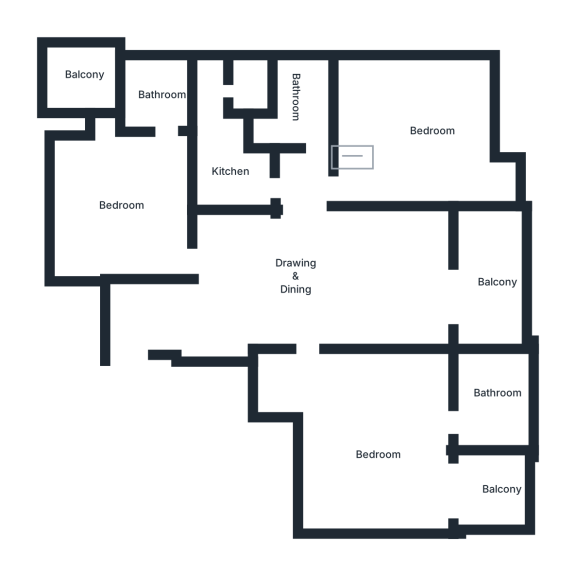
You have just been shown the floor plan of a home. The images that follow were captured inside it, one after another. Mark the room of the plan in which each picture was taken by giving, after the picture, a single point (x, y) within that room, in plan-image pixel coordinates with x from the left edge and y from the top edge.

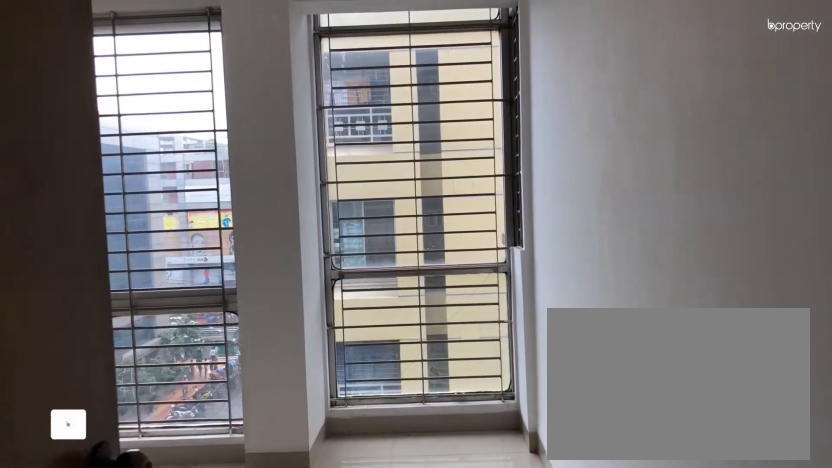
(429, 126)
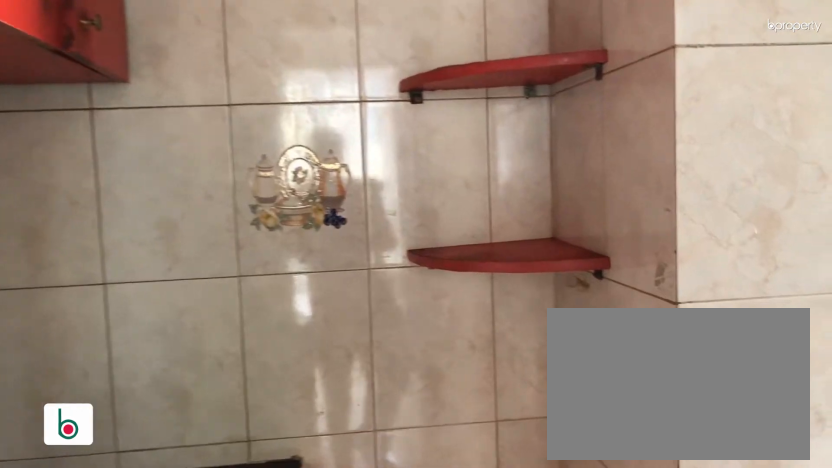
(232, 167)
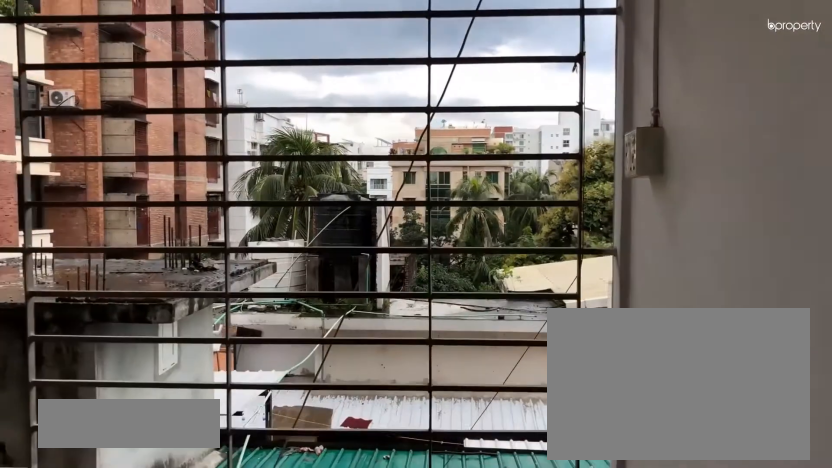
(90, 81)
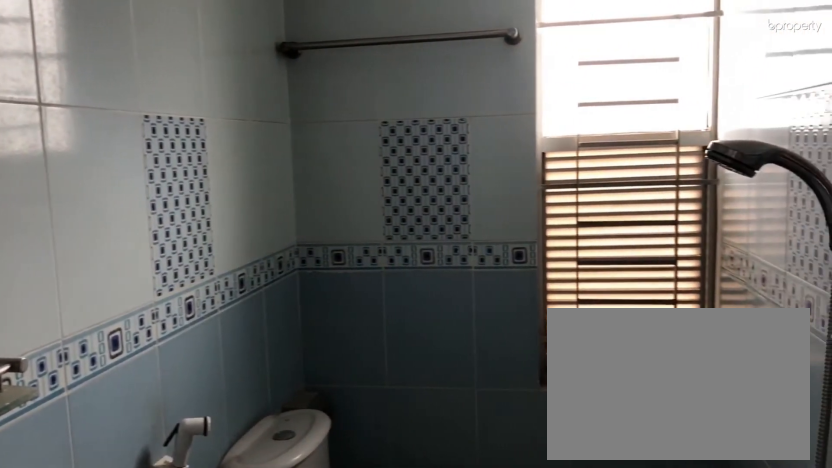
(161, 94)
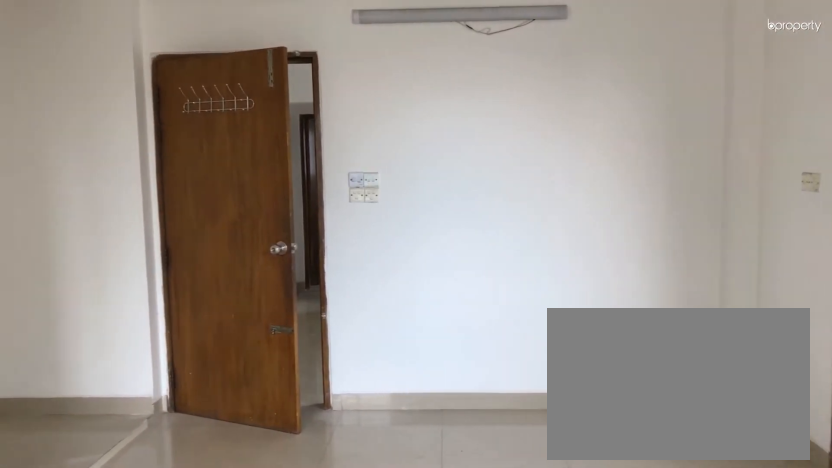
(380, 451)
